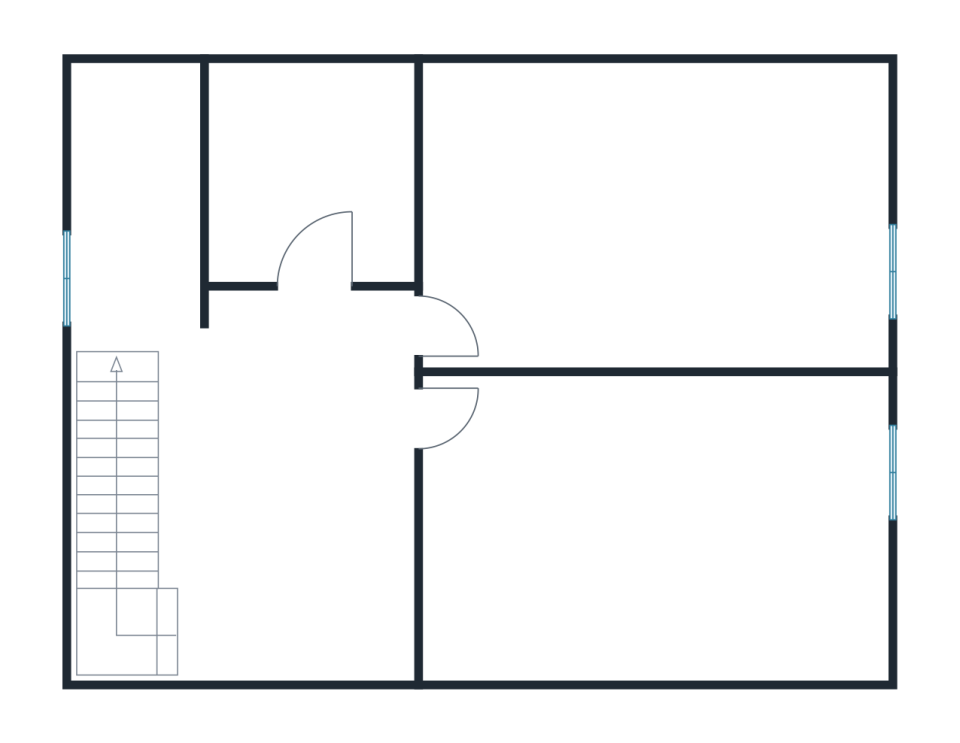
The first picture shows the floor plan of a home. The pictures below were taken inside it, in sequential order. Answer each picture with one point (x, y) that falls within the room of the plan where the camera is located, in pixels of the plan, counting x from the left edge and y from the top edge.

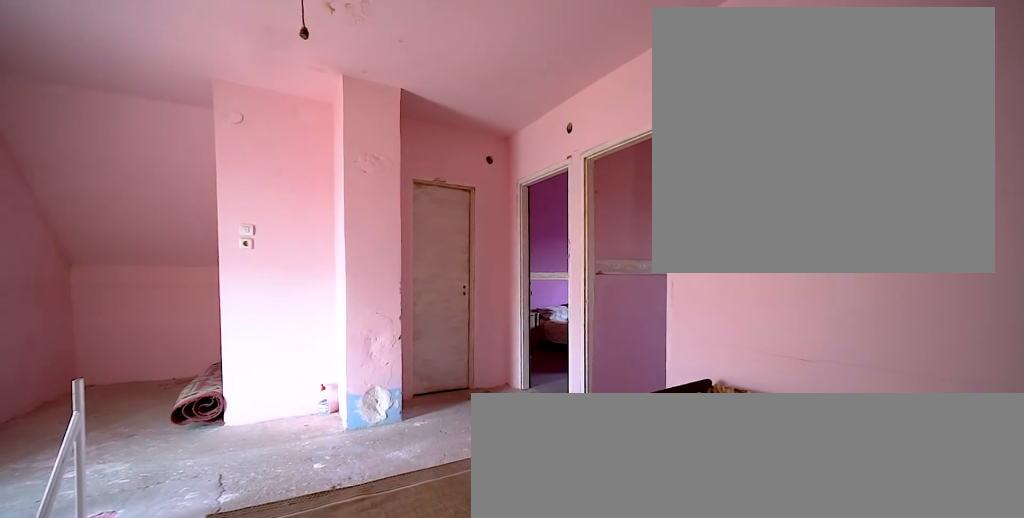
(305, 475)
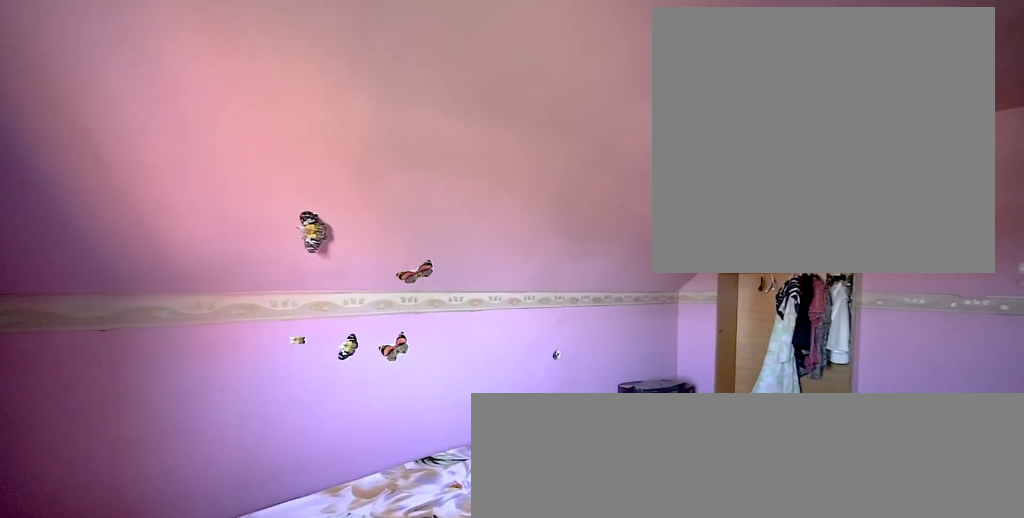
(662, 534)
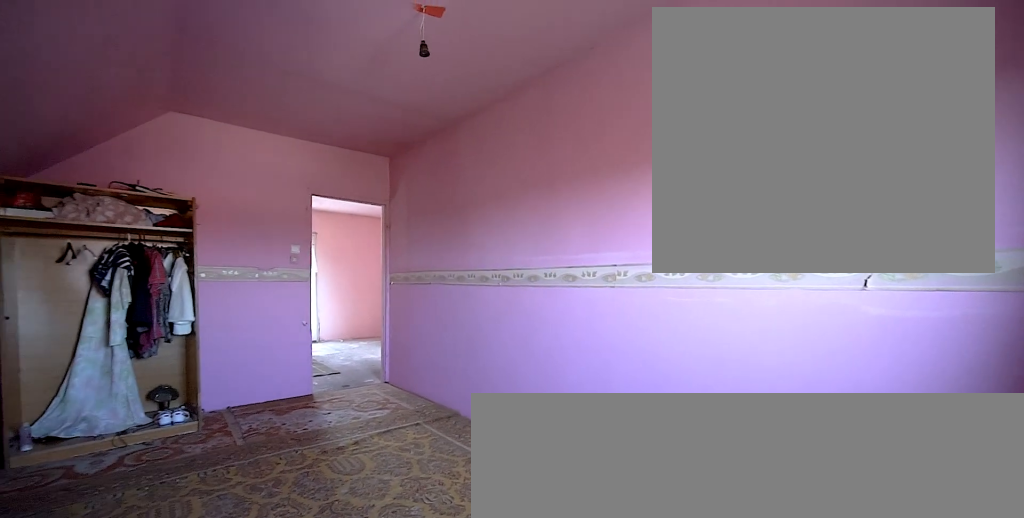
(662, 533)
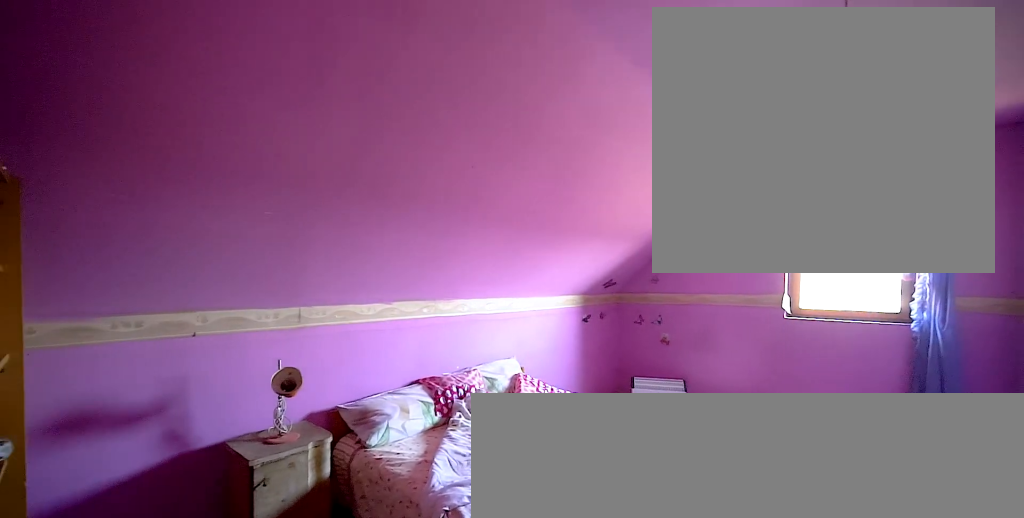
(662, 243)
